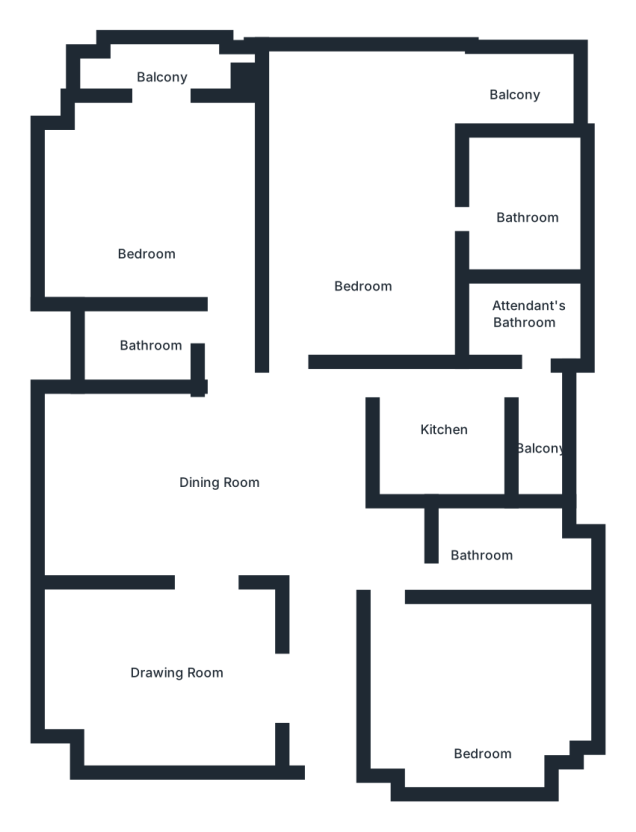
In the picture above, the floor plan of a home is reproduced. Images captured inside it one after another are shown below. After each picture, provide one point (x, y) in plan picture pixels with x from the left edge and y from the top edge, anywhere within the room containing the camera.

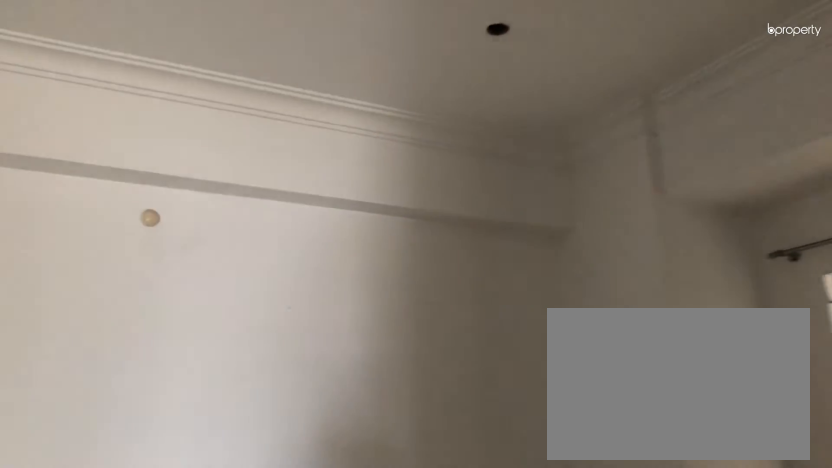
(180, 675)
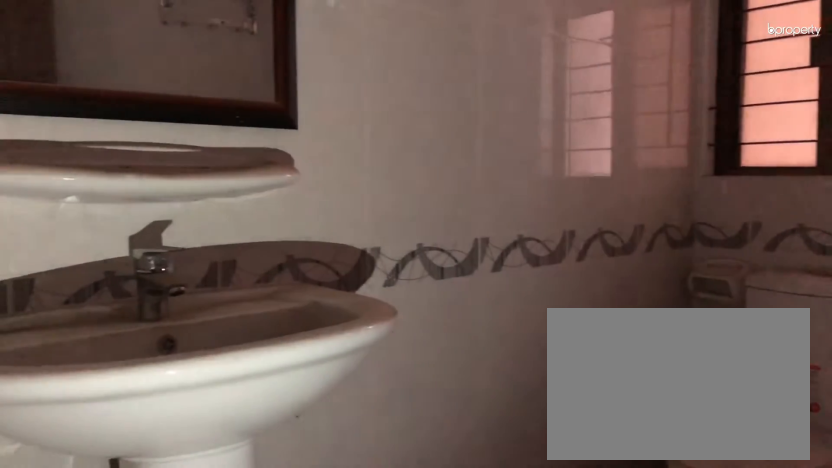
(488, 550)
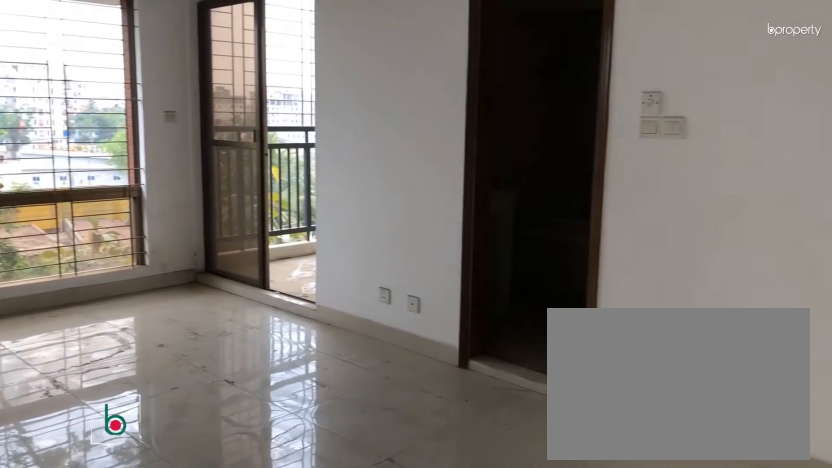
(363, 230)
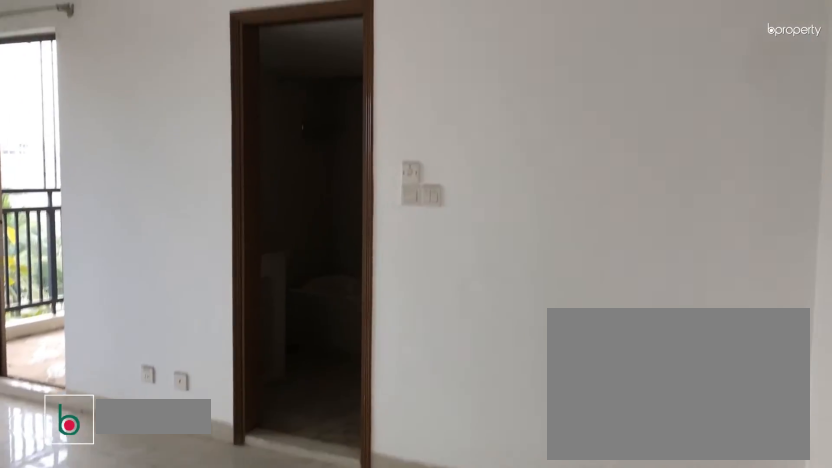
(363, 230)
